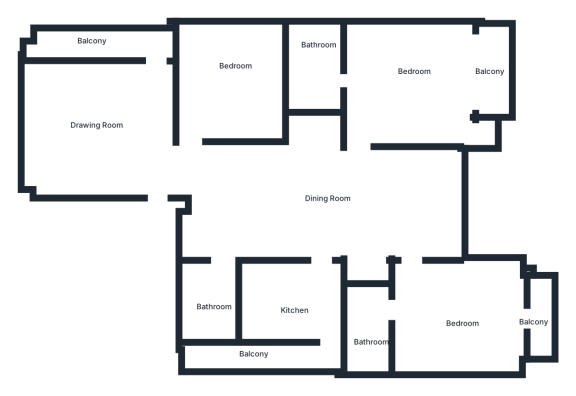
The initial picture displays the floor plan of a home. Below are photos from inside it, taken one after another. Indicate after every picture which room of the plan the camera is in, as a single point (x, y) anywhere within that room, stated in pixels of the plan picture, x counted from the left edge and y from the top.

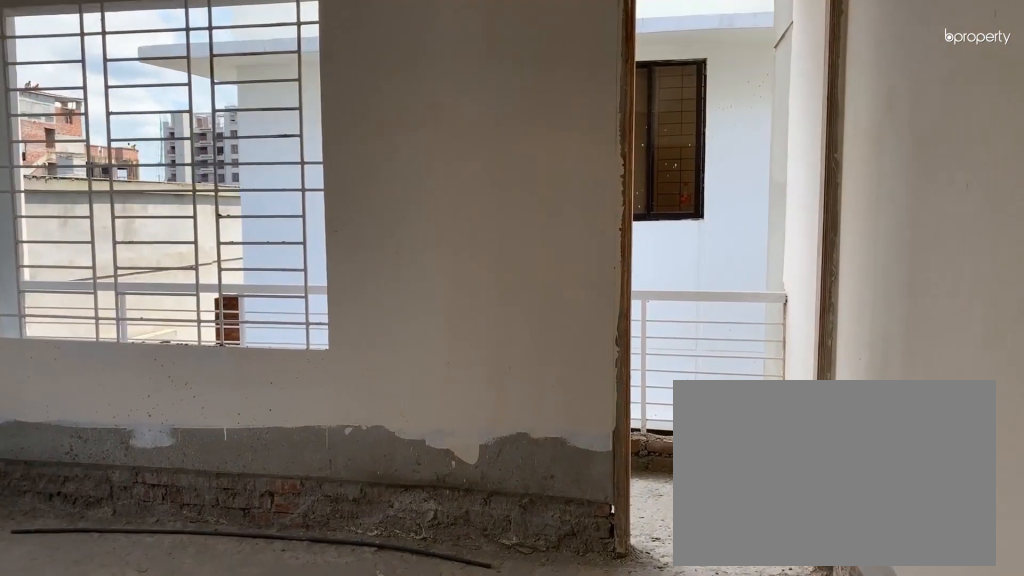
(120, 120)
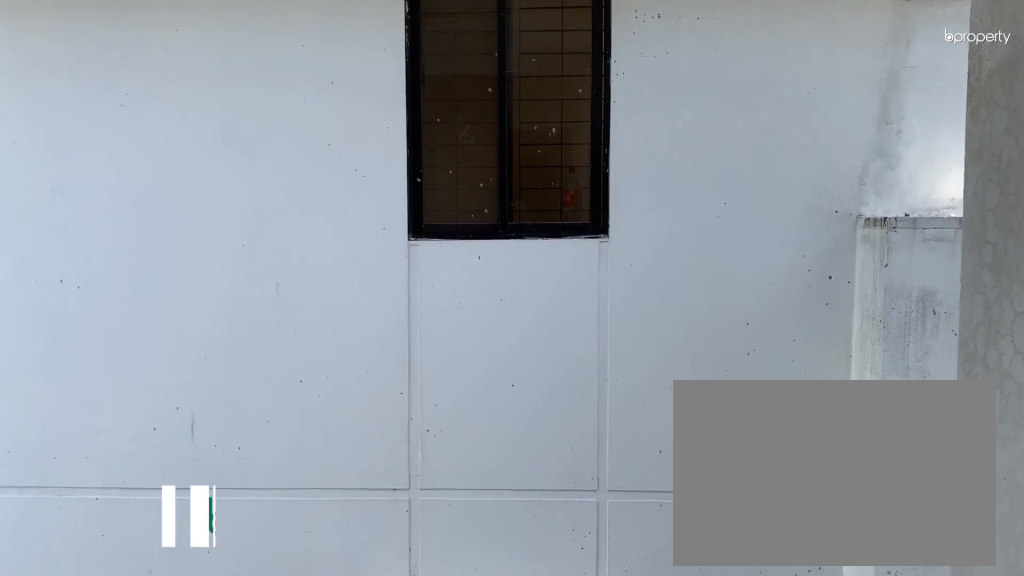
(118, 43)
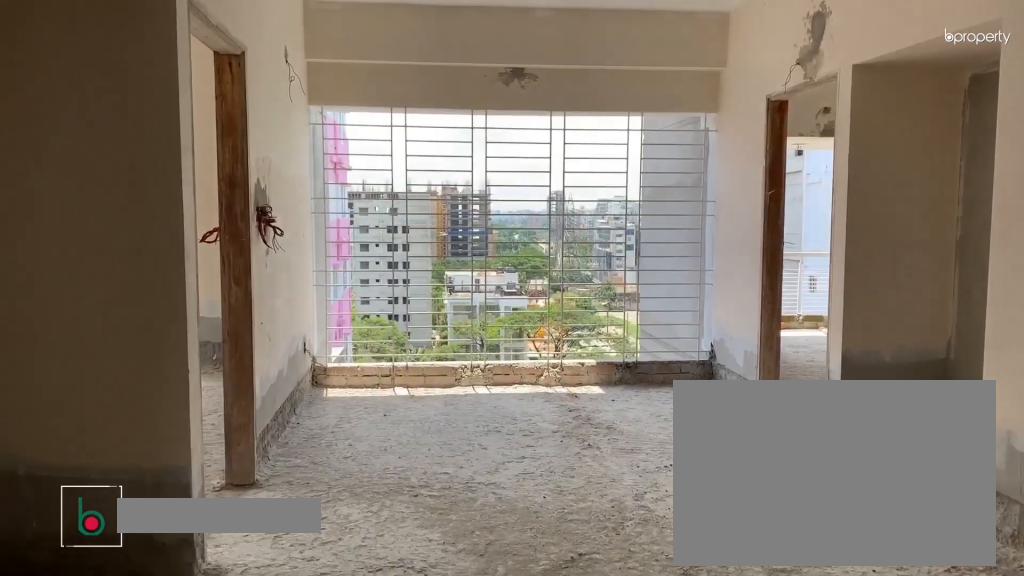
(285, 206)
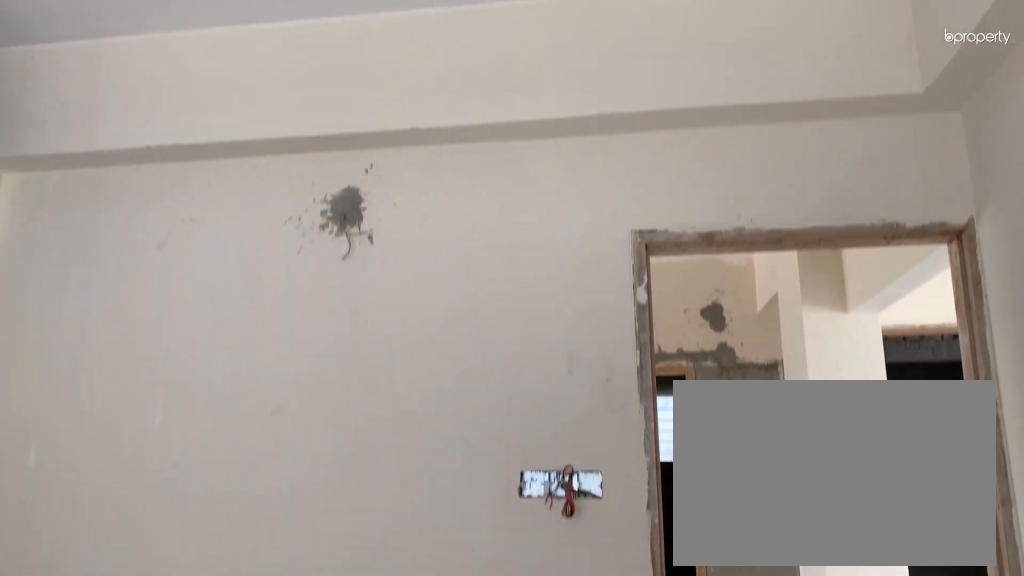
(234, 80)
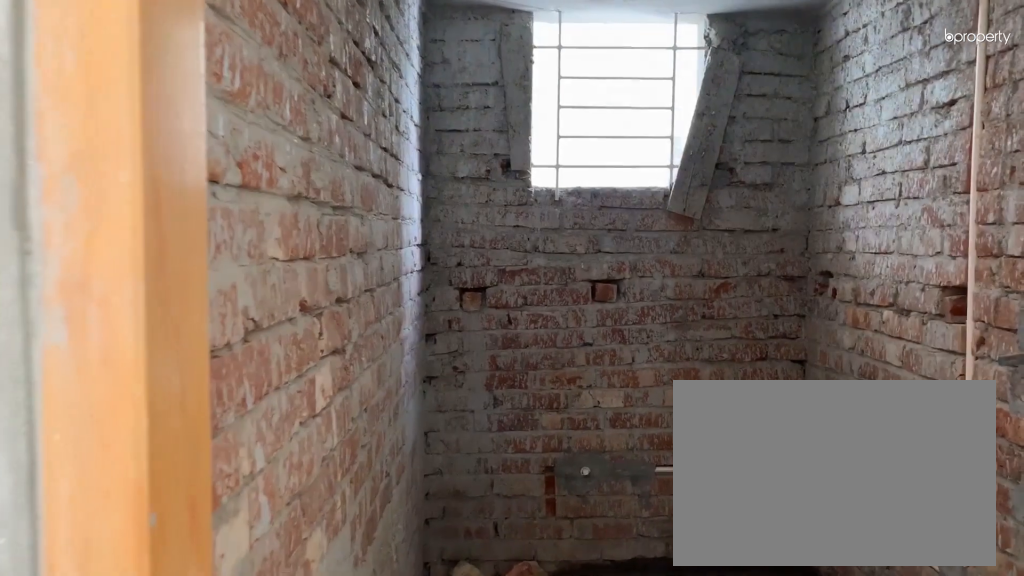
(212, 302)
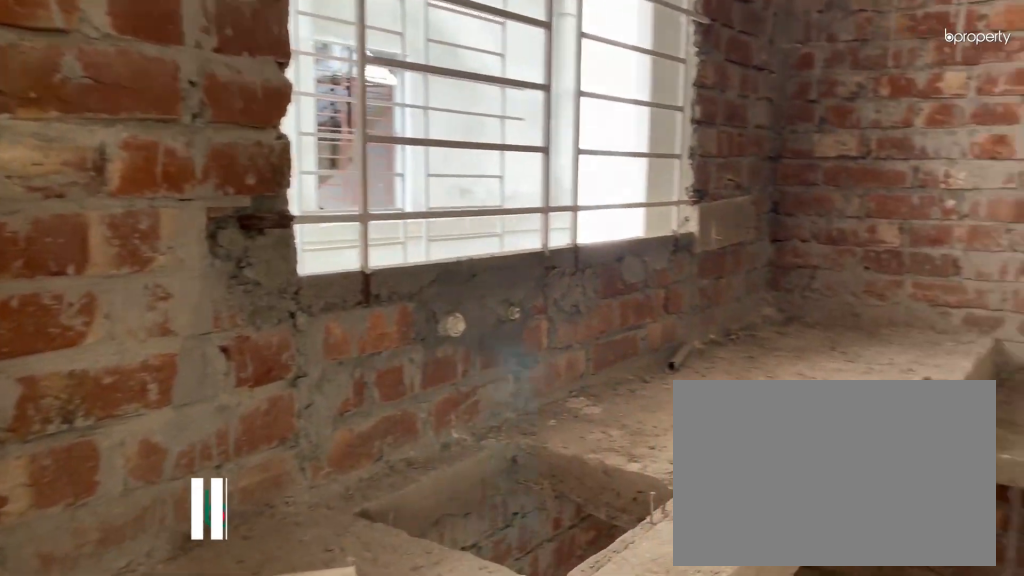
(293, 301)
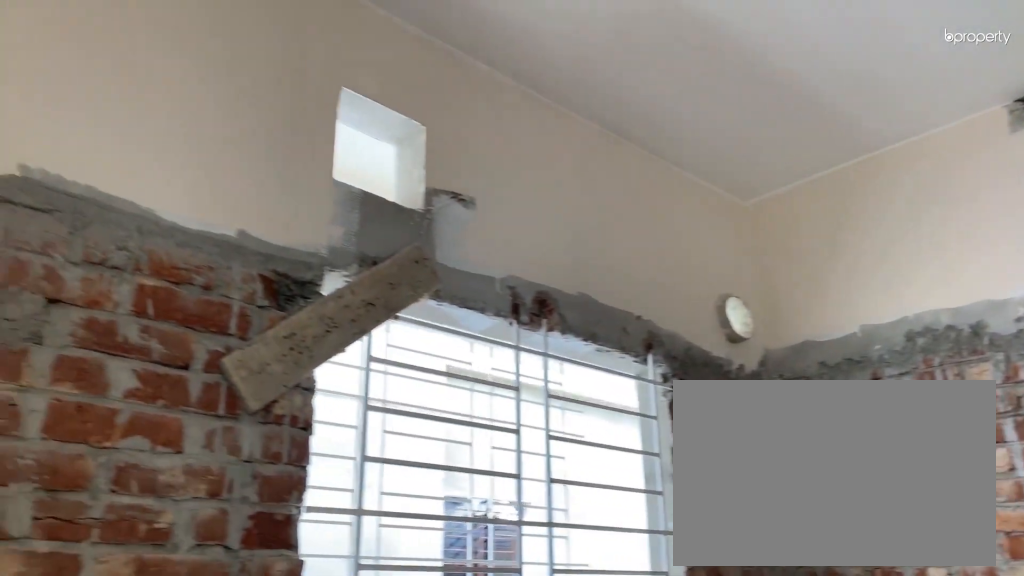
(293, 301)
